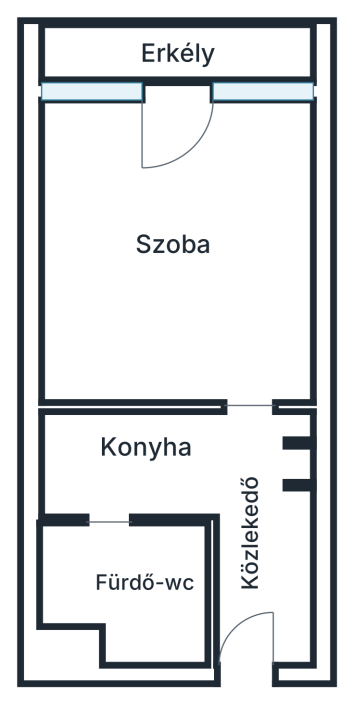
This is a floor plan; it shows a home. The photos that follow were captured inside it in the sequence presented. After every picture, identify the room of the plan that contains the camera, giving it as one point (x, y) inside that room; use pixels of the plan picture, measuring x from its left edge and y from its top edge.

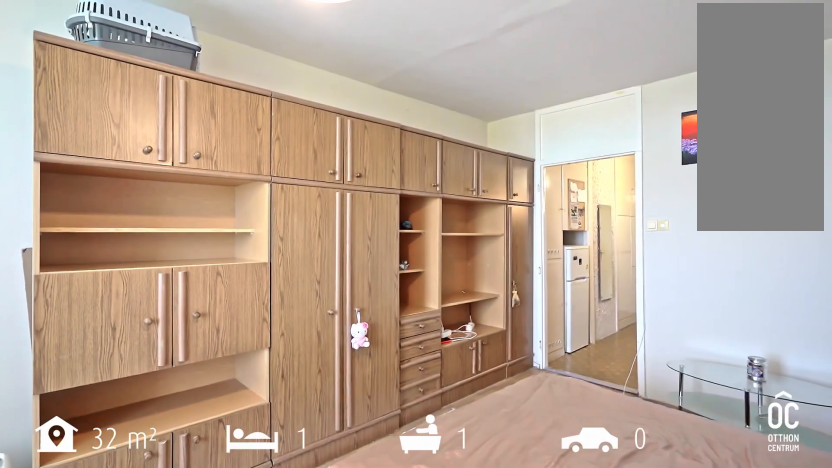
(183, 240)
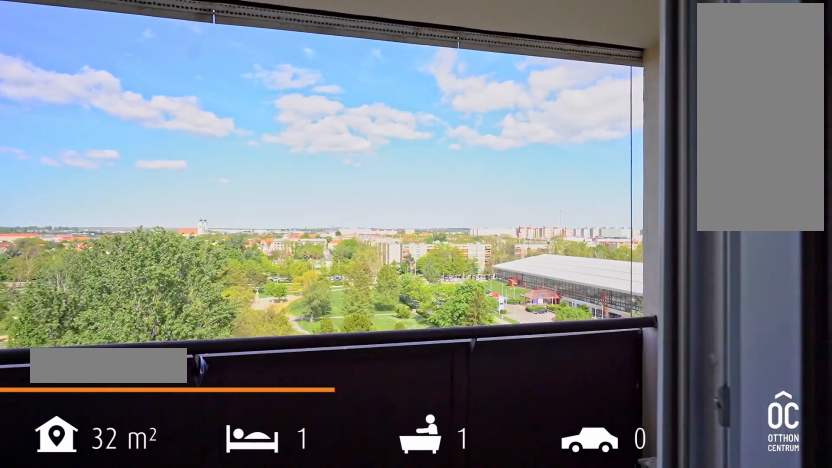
(179, 55)
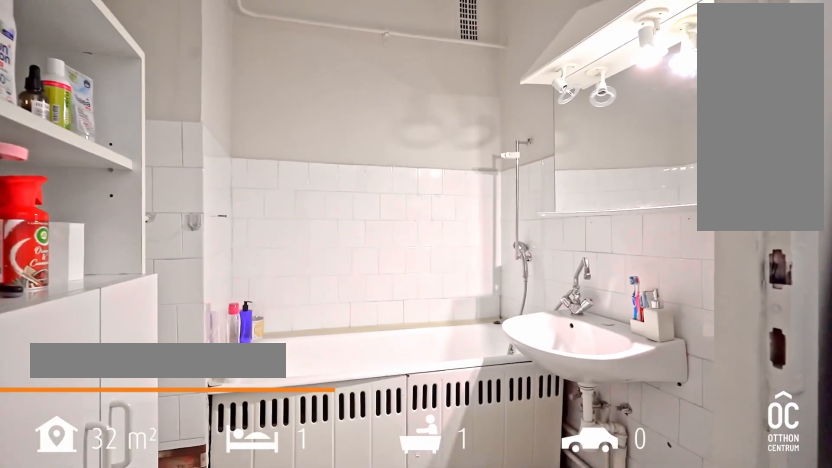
(129, 598)
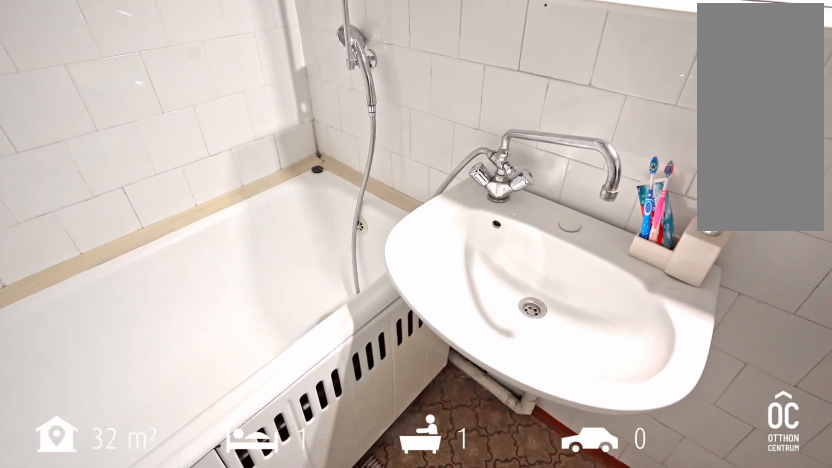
(129, 598)
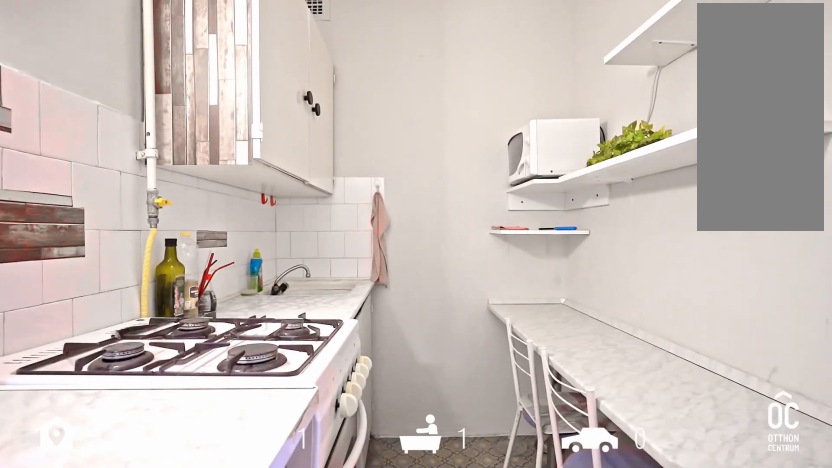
(146, 463)
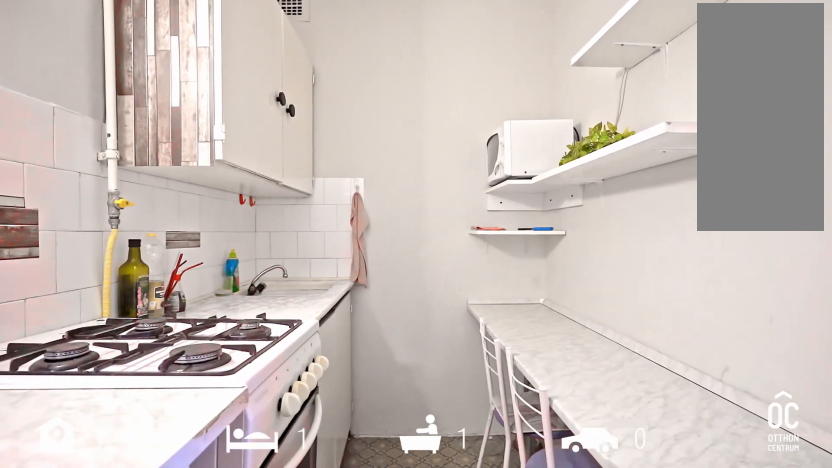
(146, 463)
